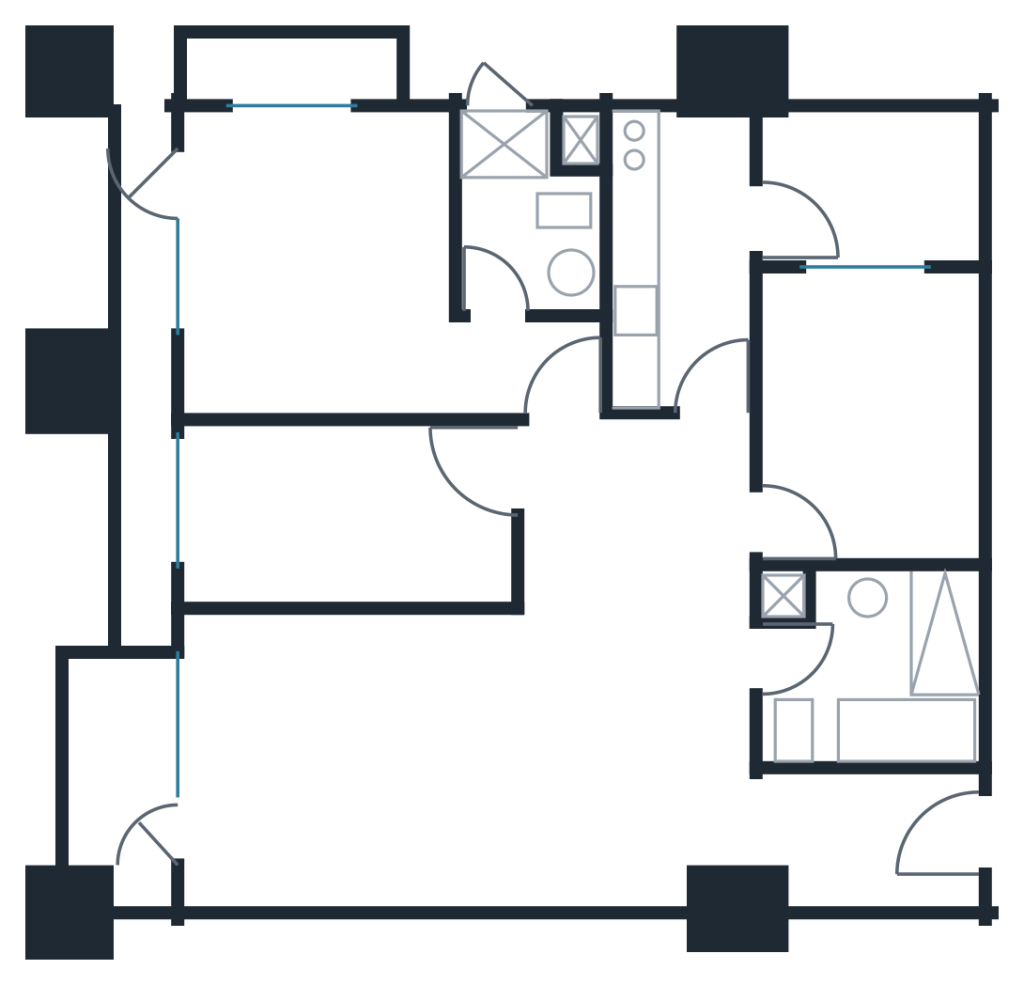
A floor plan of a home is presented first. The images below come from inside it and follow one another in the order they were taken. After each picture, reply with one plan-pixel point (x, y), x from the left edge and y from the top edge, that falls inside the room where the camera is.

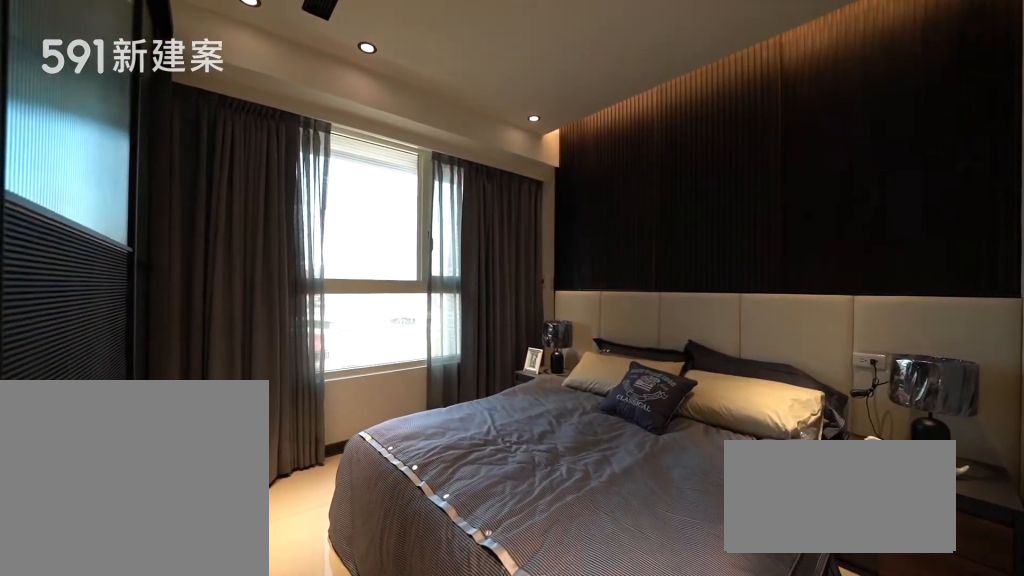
(344, 273)
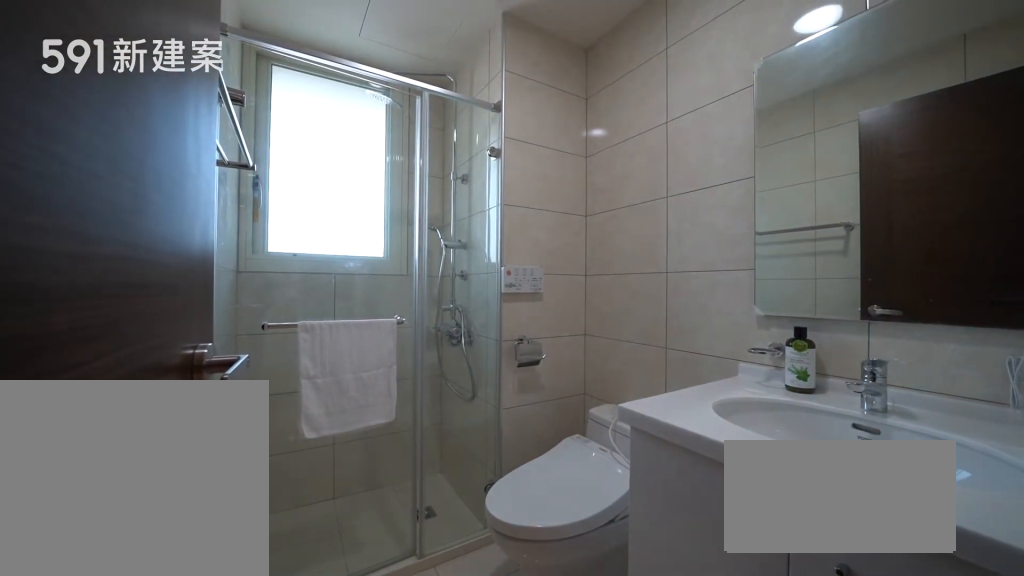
(531, 203)
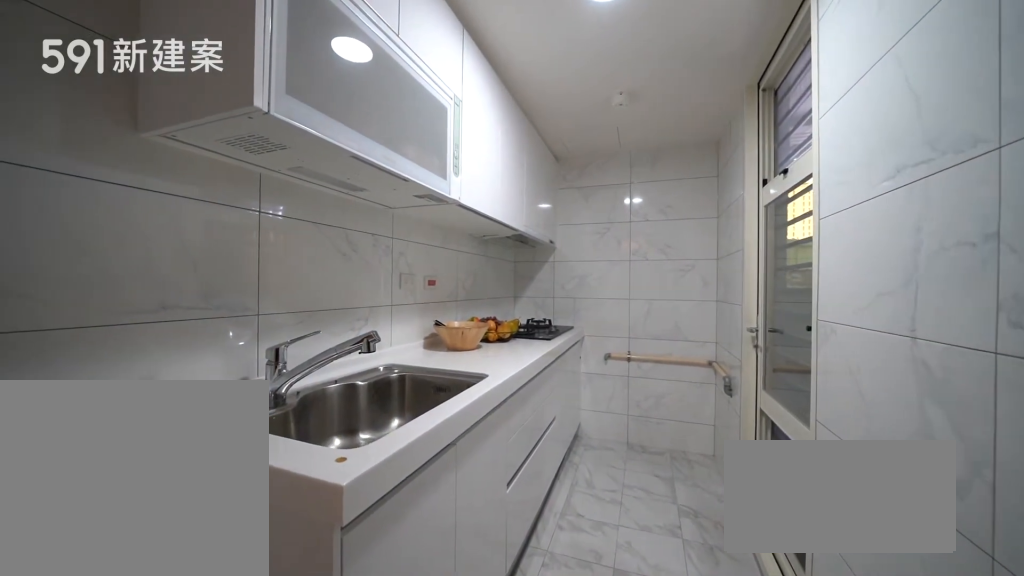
(679, 253)
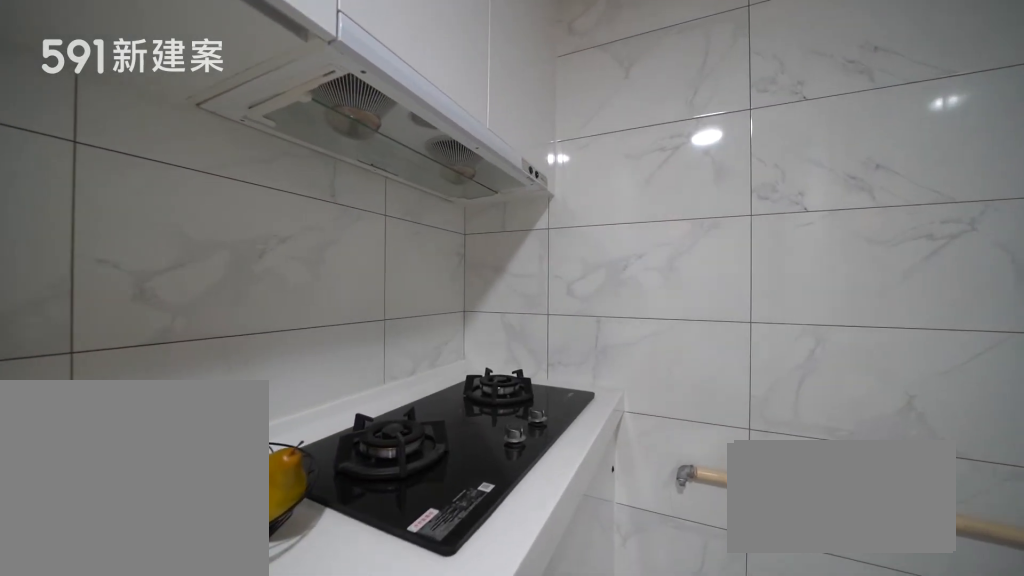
(679, 253)
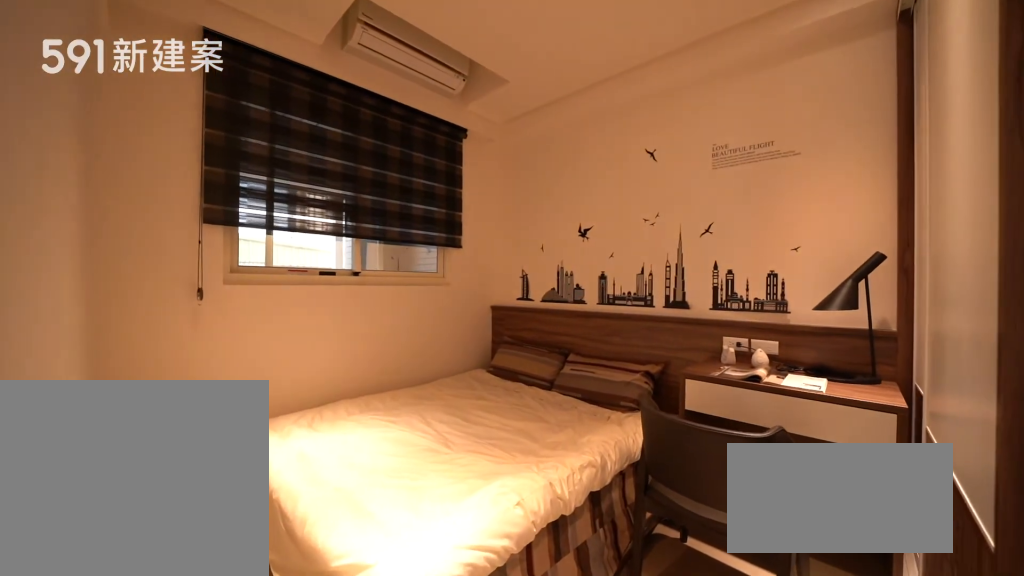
(873, 409)
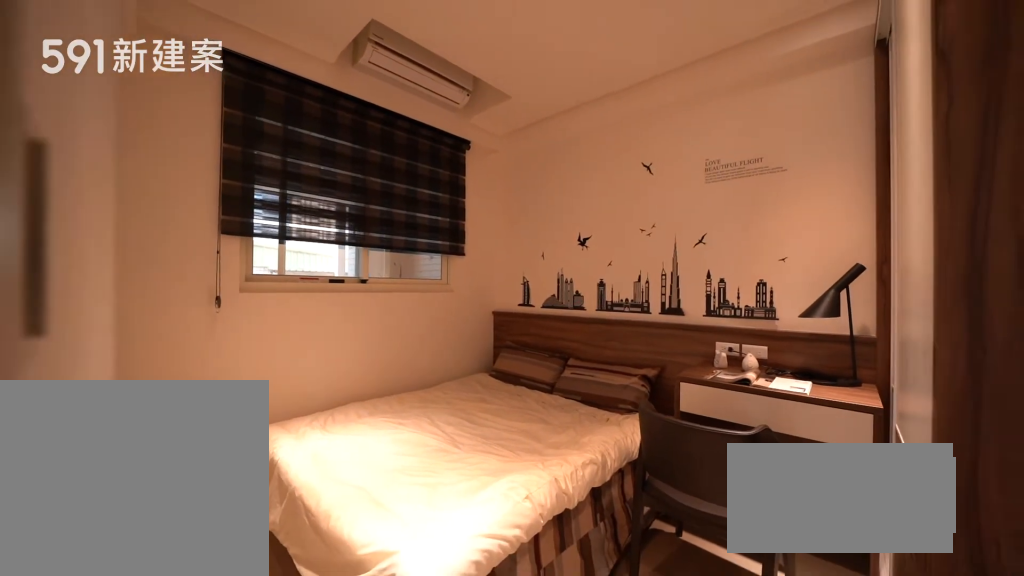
(873, 409)
